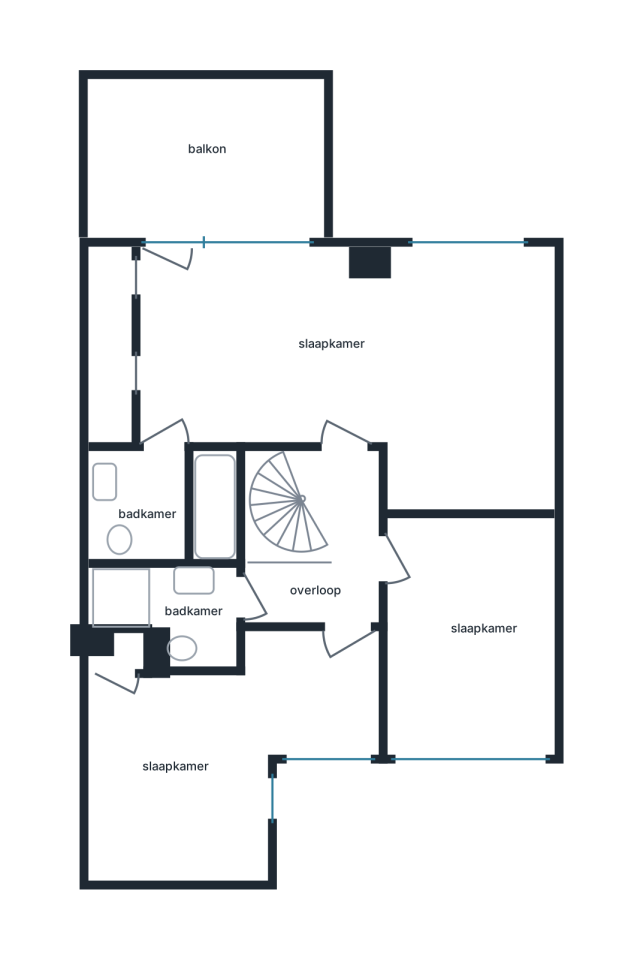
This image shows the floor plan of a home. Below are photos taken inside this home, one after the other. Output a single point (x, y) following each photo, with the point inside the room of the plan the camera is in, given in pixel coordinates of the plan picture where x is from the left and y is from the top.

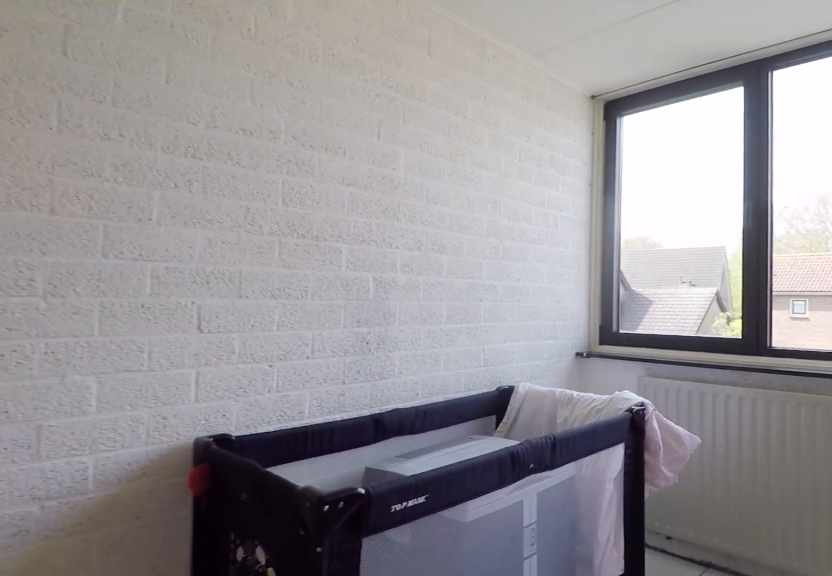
(468, 635)
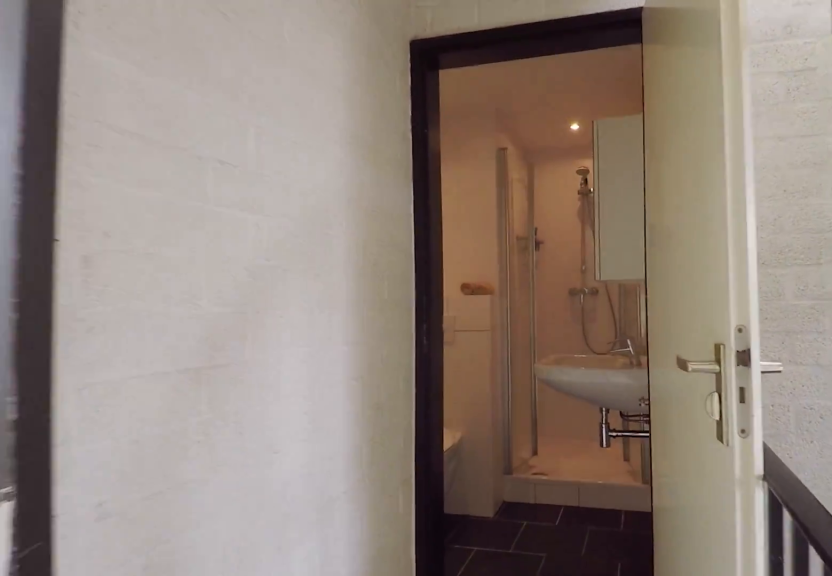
(323, 548)
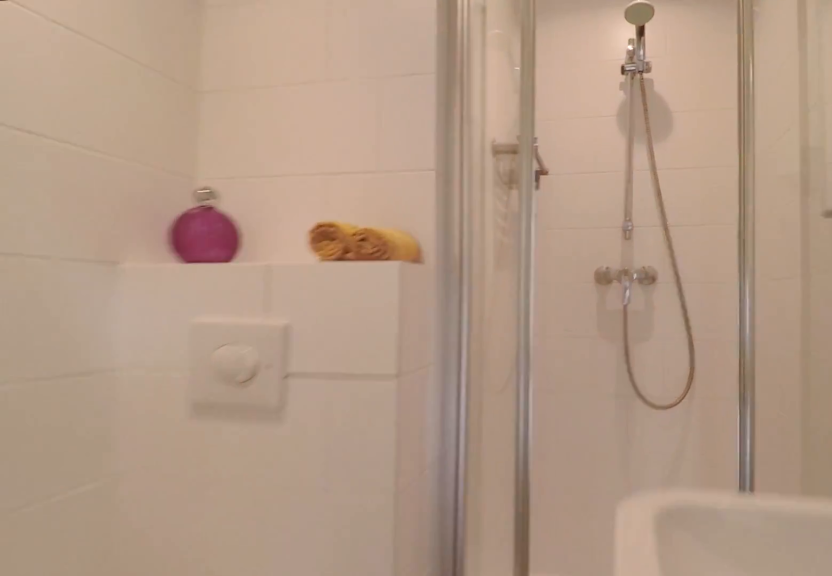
(173, 611)
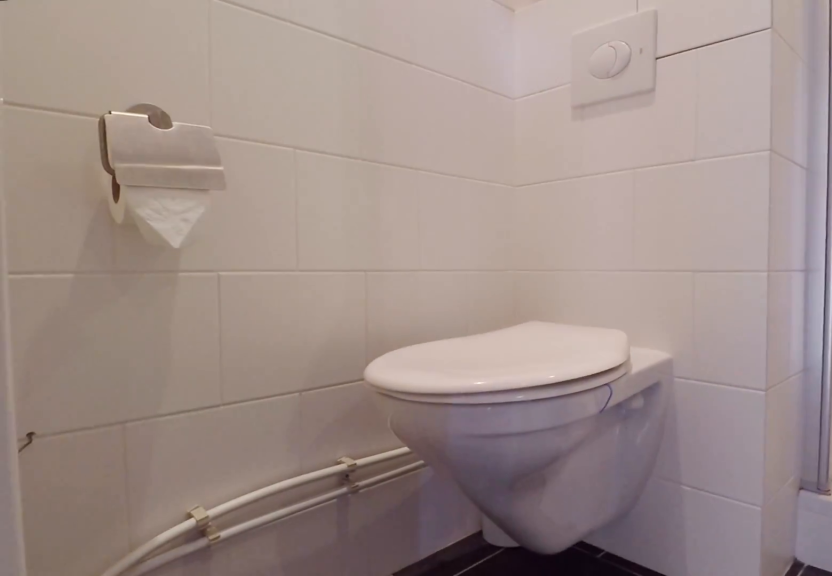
(173, 611)
